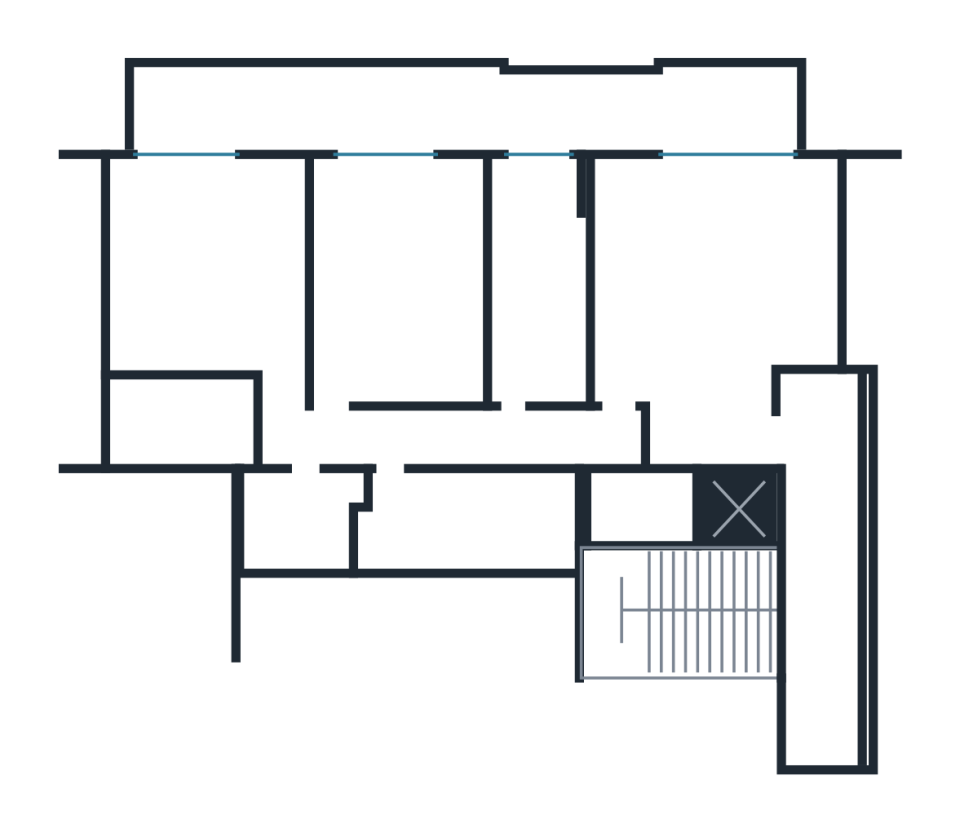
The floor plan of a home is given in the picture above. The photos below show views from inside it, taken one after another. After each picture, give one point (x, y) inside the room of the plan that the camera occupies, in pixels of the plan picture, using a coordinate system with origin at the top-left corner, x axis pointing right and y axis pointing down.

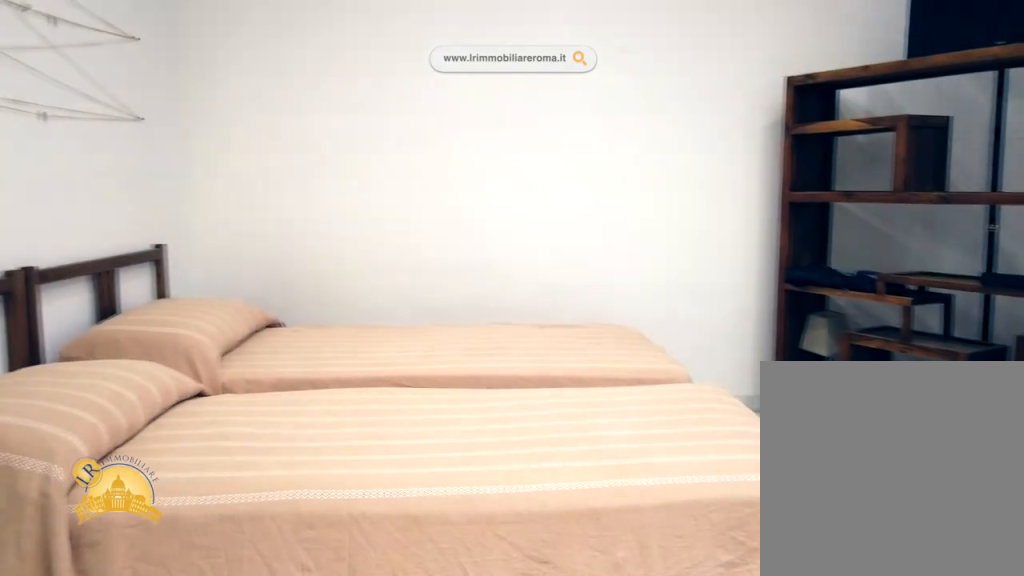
(715, 288)
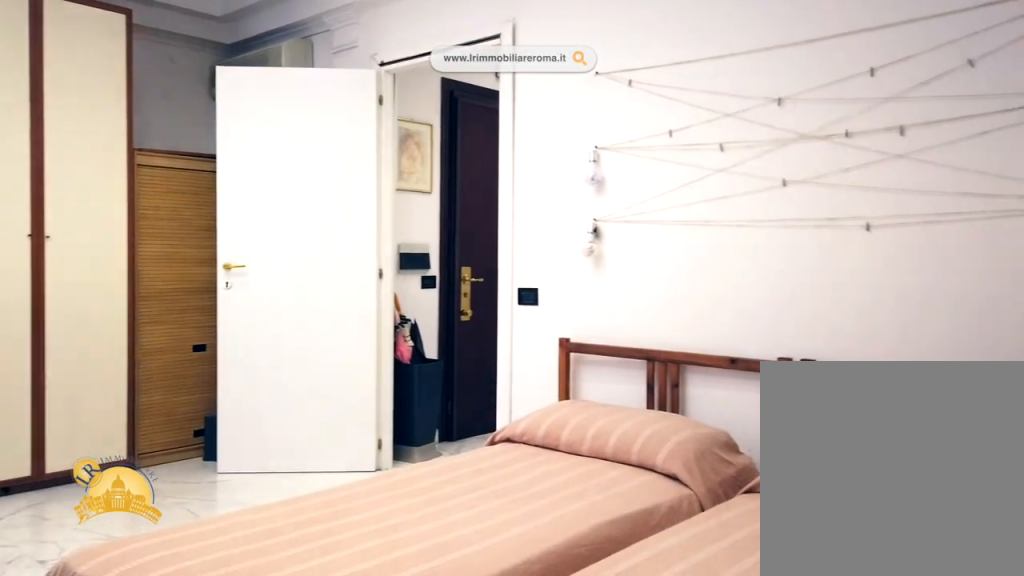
(715, 288)
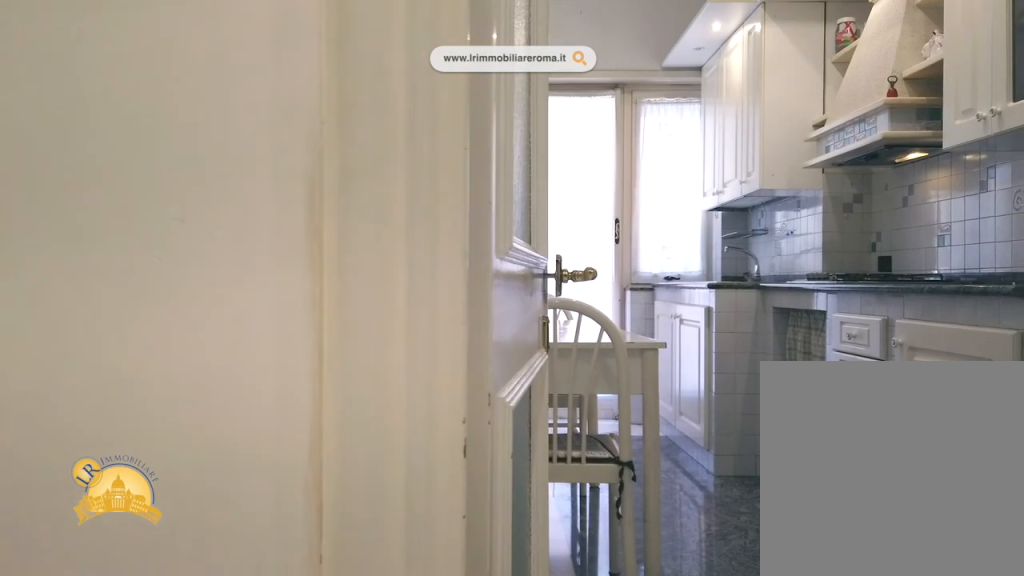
(539, 288)
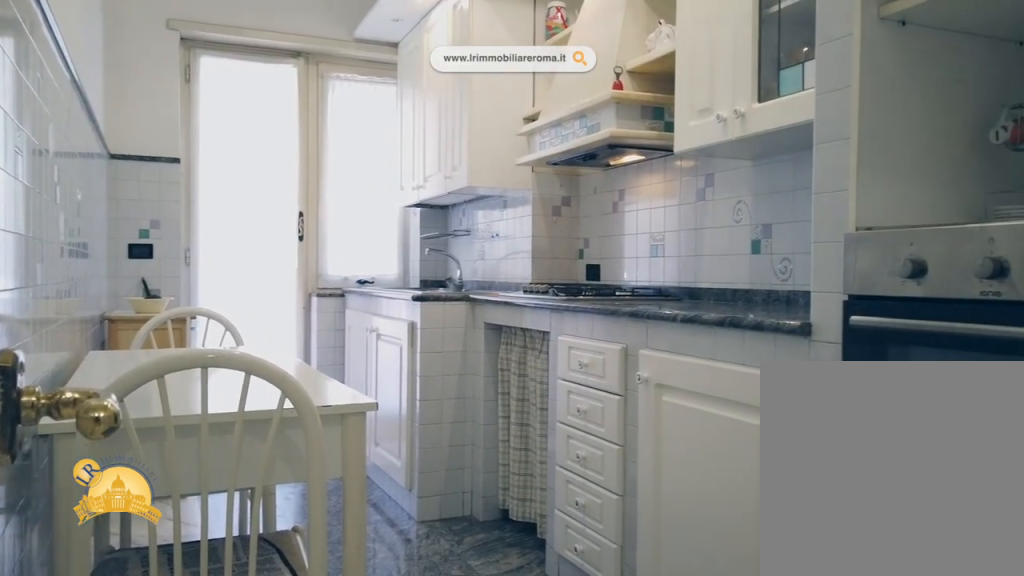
(539, 288)
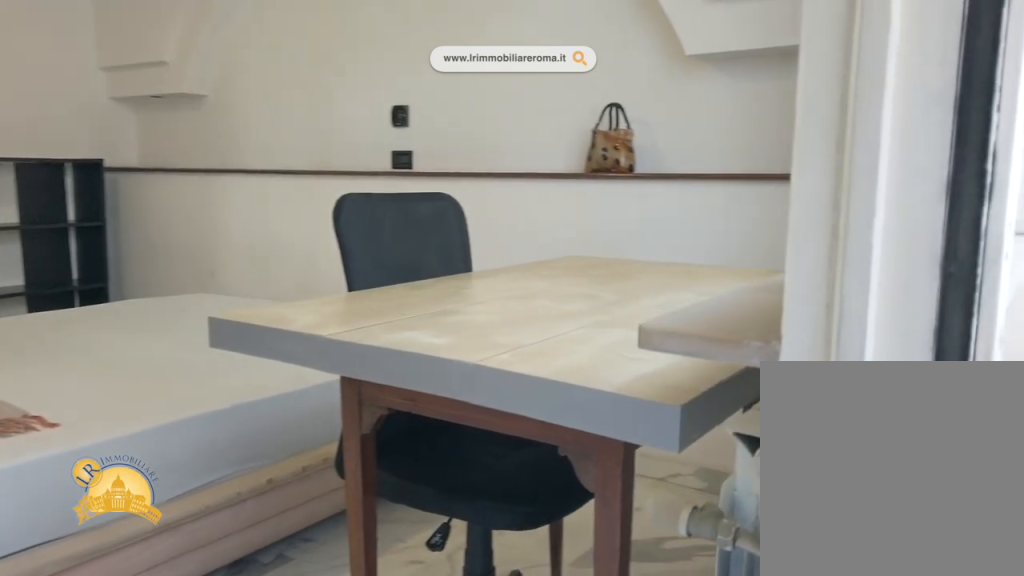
(207, 281)
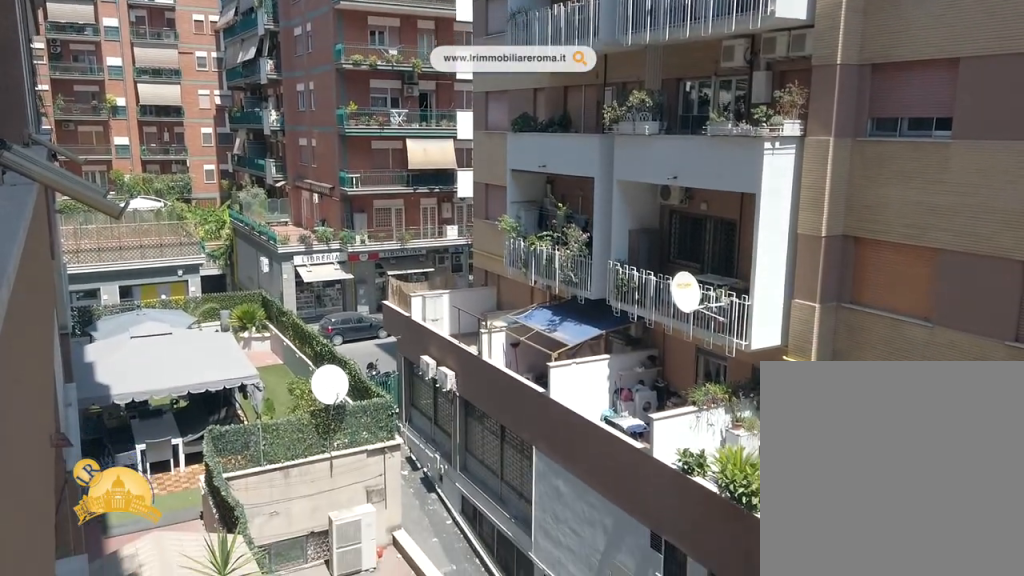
(465, 109)
